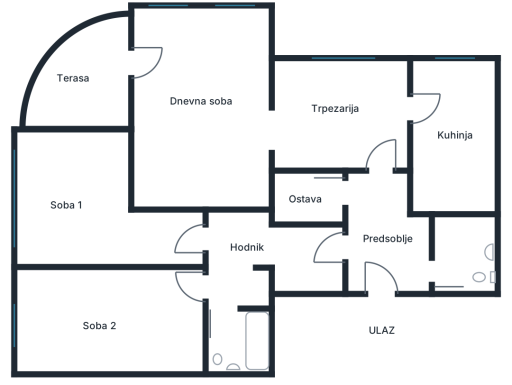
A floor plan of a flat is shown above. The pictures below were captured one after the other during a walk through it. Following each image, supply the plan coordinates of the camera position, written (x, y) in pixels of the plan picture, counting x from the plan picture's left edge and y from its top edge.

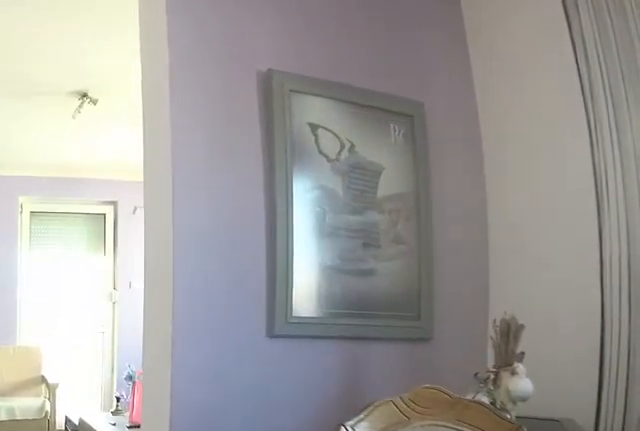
(341, 145)
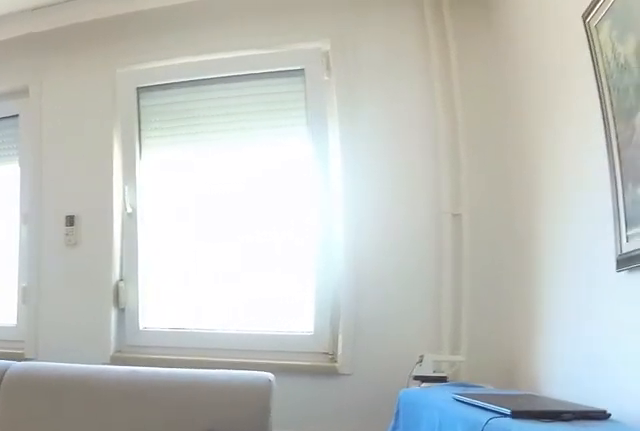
(257, 126)
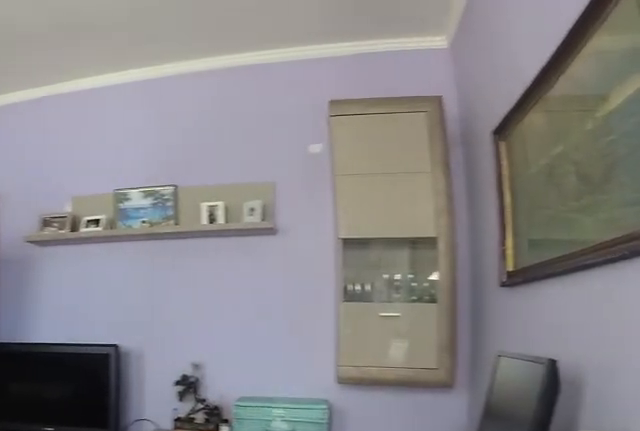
(158, 57)
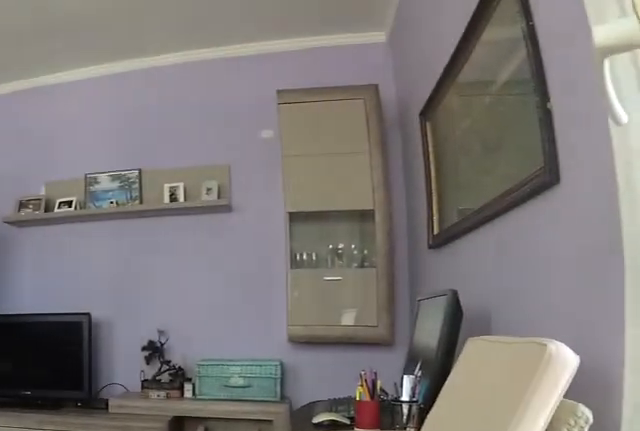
(142, 52)
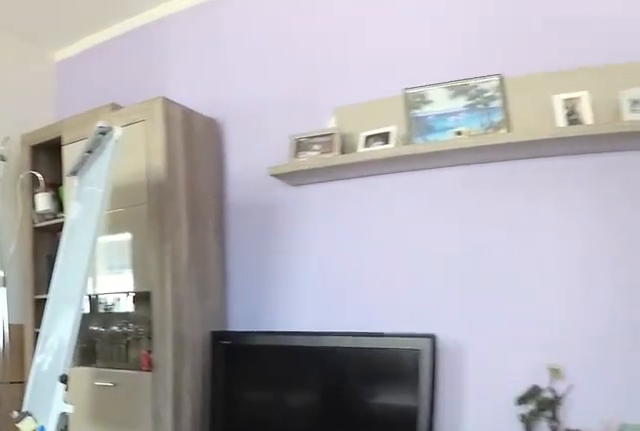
(167, 121)
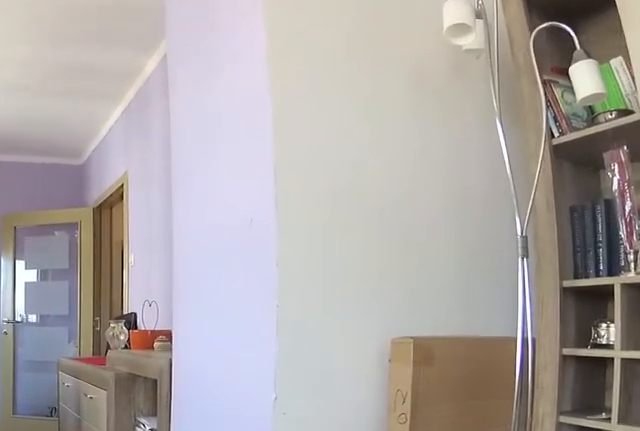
(204, 133)
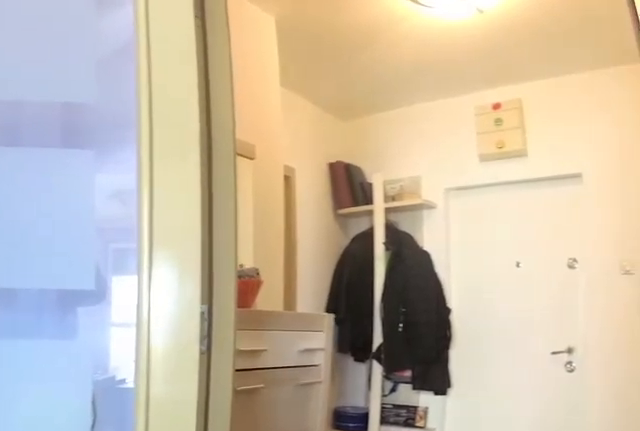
(357, 133)
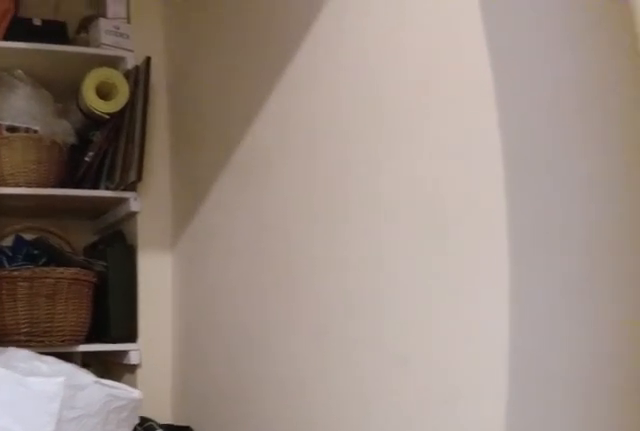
(365, 190)
